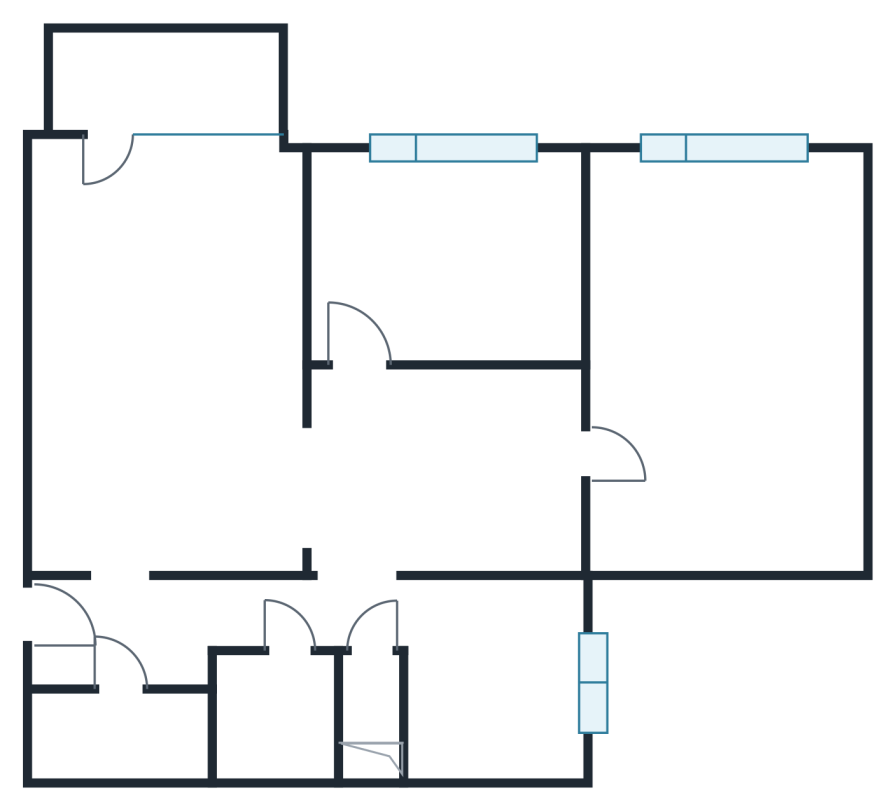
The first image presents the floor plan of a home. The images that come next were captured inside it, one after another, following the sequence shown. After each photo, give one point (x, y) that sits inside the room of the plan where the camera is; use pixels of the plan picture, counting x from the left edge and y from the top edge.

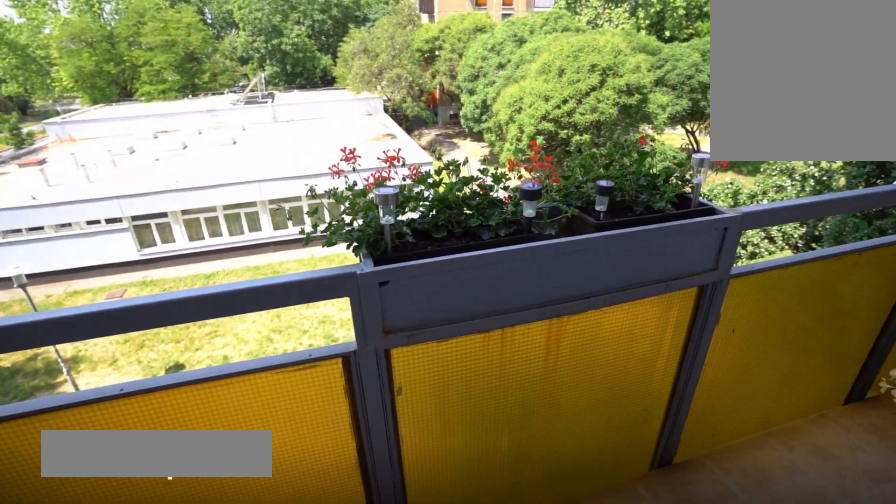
(151, 84)
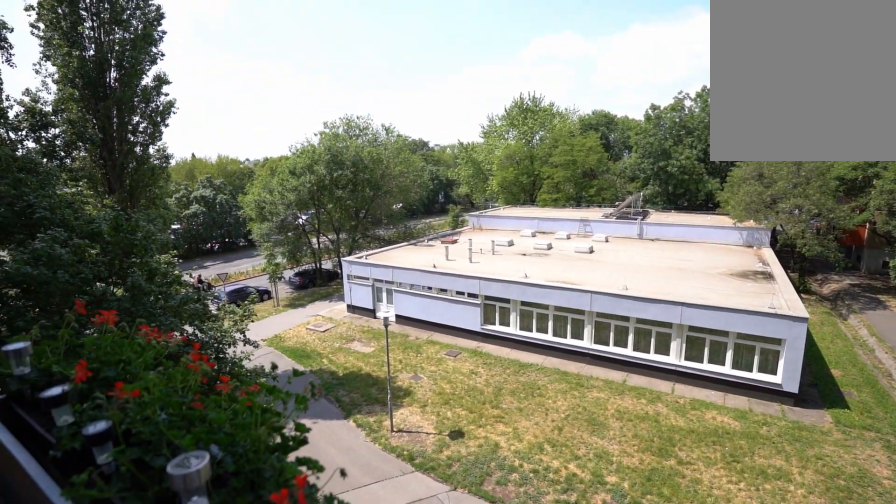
(150, 85)
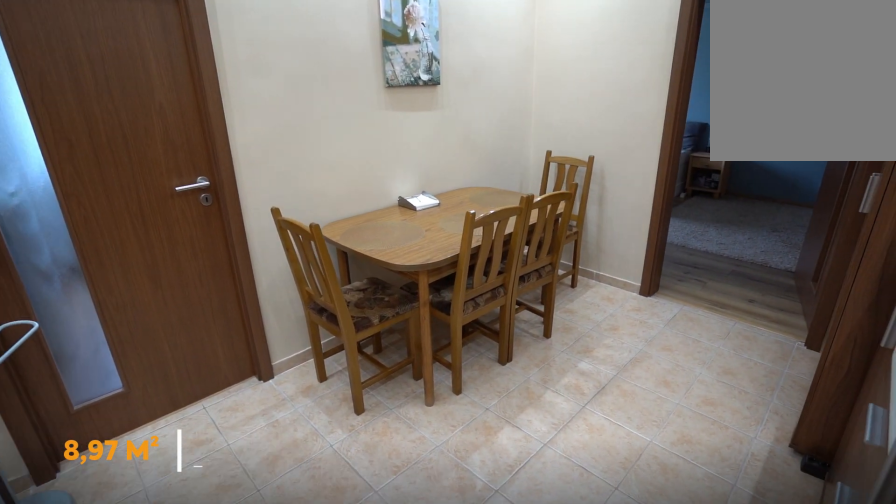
(449, 464)
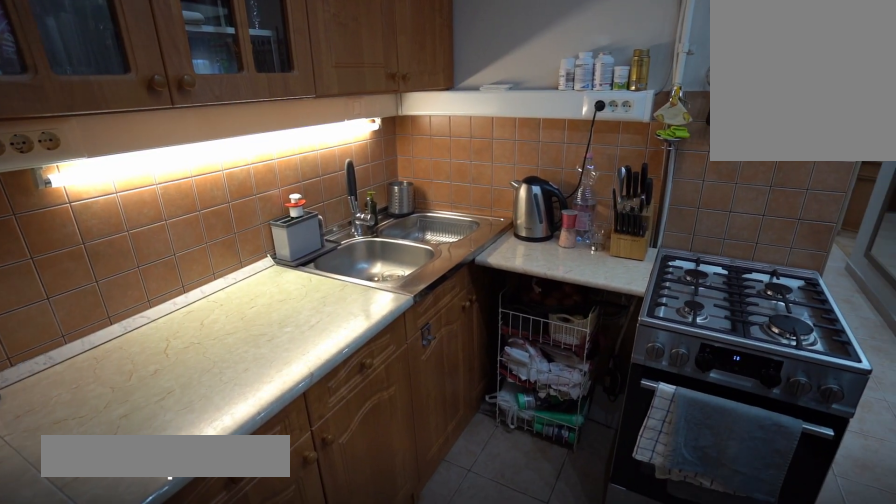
(492, 675)
